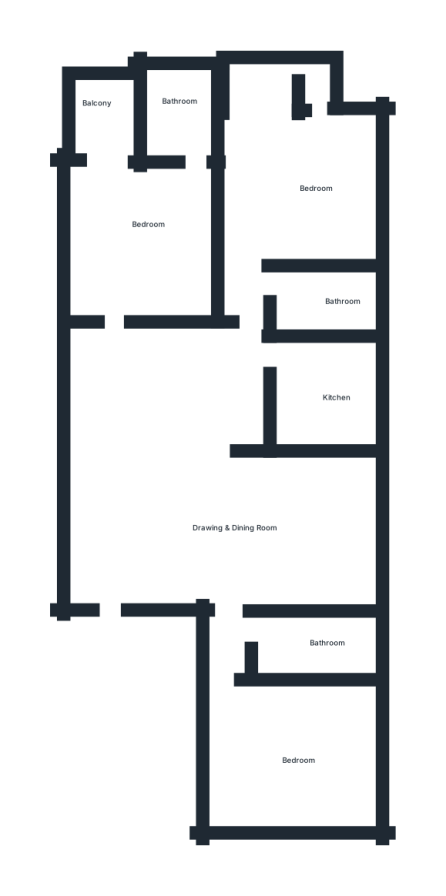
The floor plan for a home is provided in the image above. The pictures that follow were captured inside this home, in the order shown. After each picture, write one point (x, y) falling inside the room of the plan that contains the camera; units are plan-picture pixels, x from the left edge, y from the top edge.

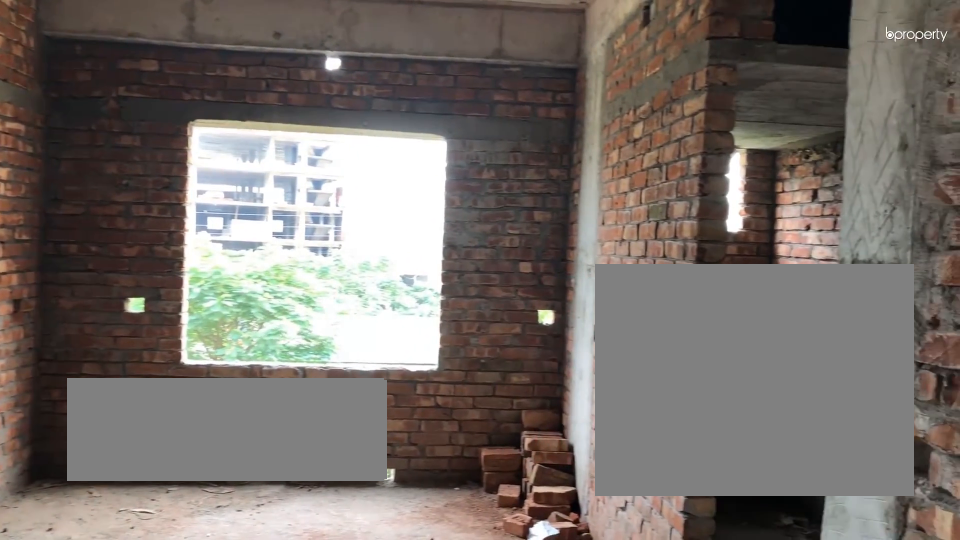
(292, 534)
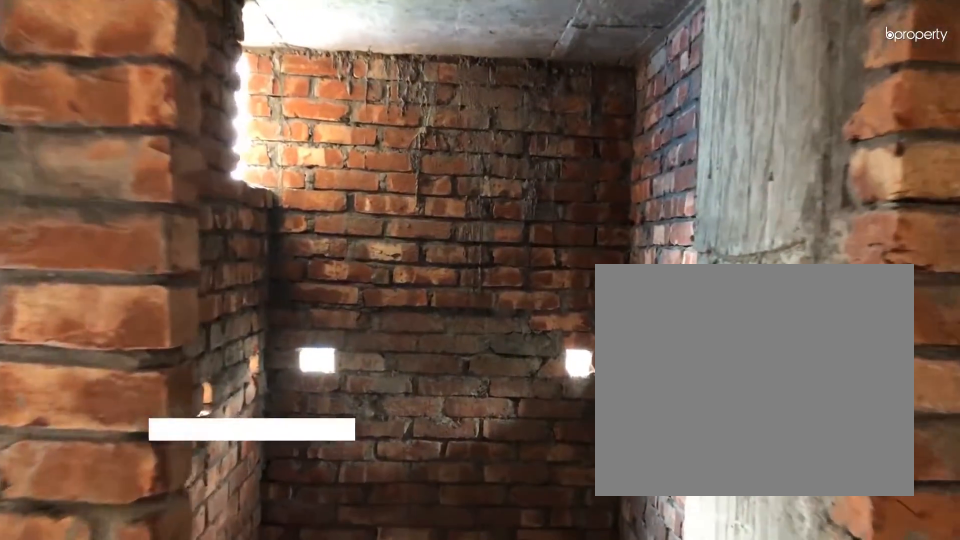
(192, 131)
